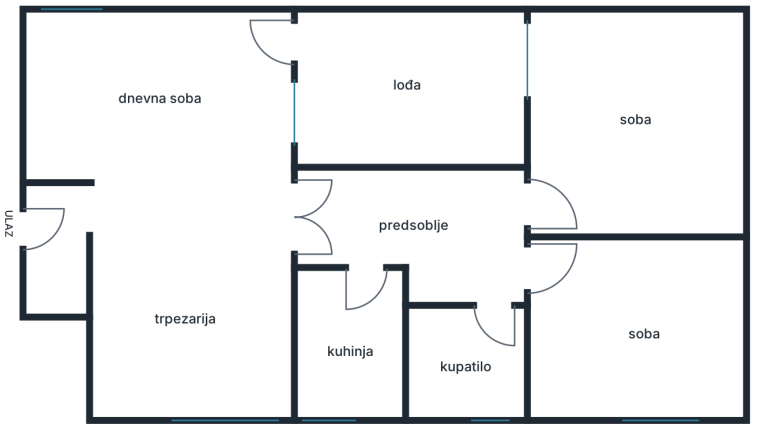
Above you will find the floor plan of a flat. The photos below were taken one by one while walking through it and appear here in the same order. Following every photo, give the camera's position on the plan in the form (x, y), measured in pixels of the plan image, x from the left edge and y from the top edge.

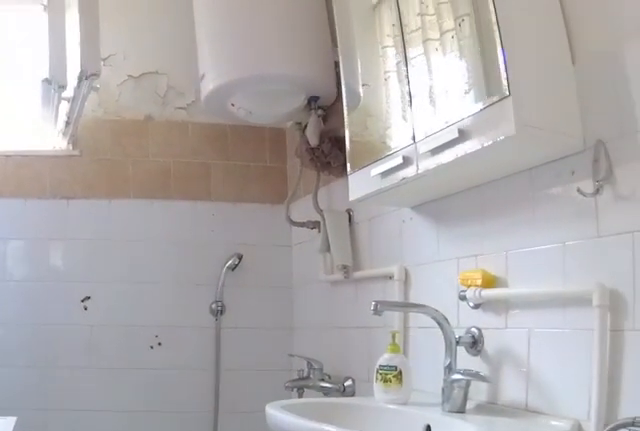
(487, 300)
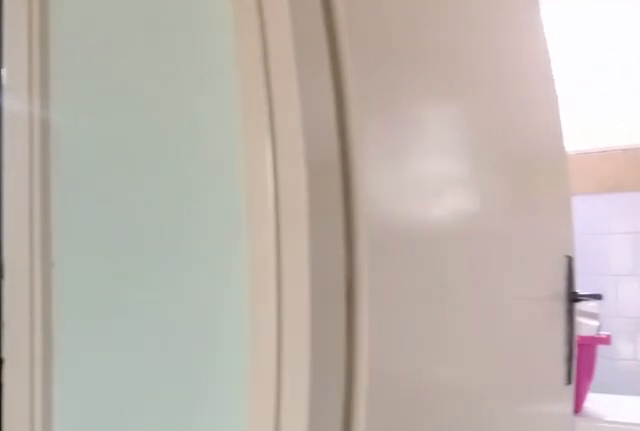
(462, 272)
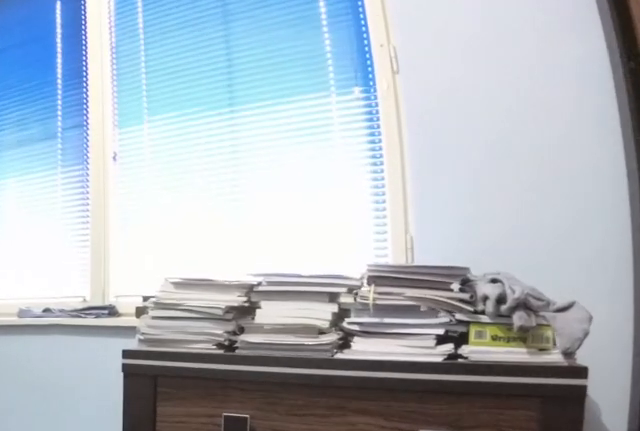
(583, 335)
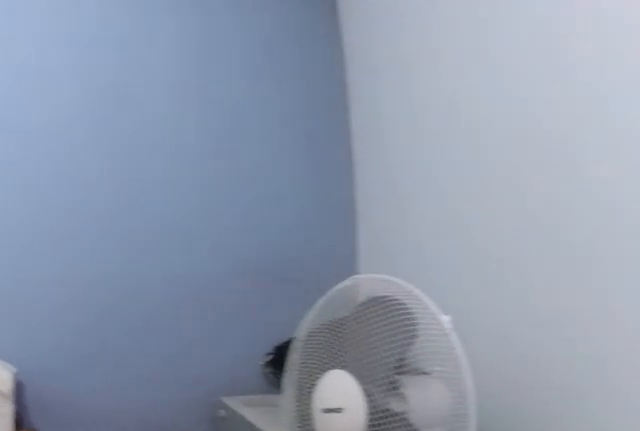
(661, 376)
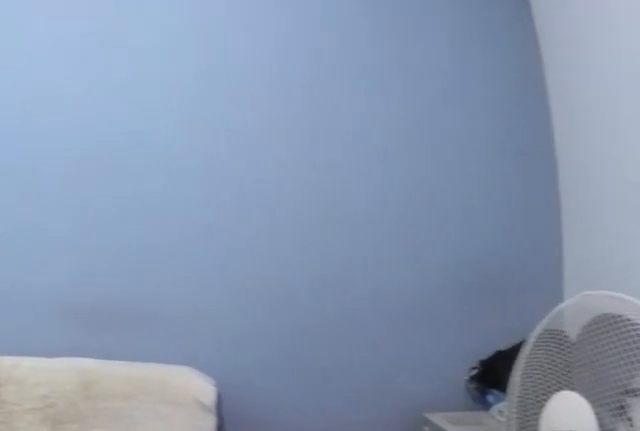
(662, 381)
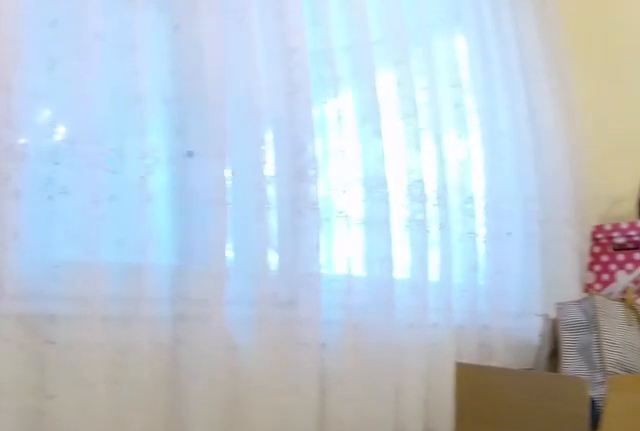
(671, 203)
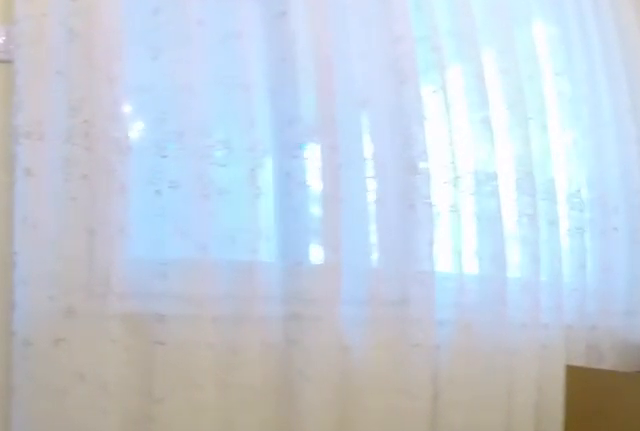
(663, 202)
